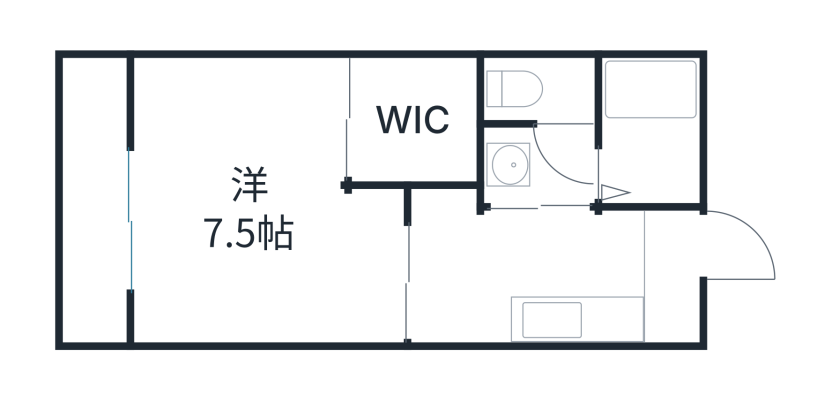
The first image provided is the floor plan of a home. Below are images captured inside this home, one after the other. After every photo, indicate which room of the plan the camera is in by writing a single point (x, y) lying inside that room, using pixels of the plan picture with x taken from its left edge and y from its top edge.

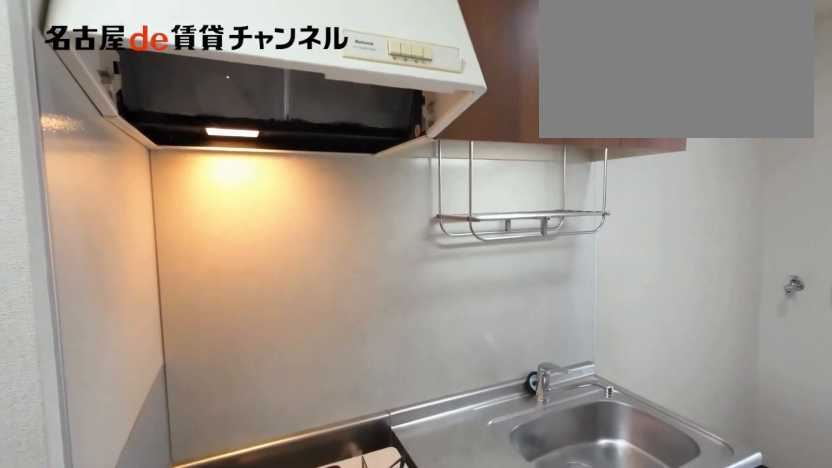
(574, 322)
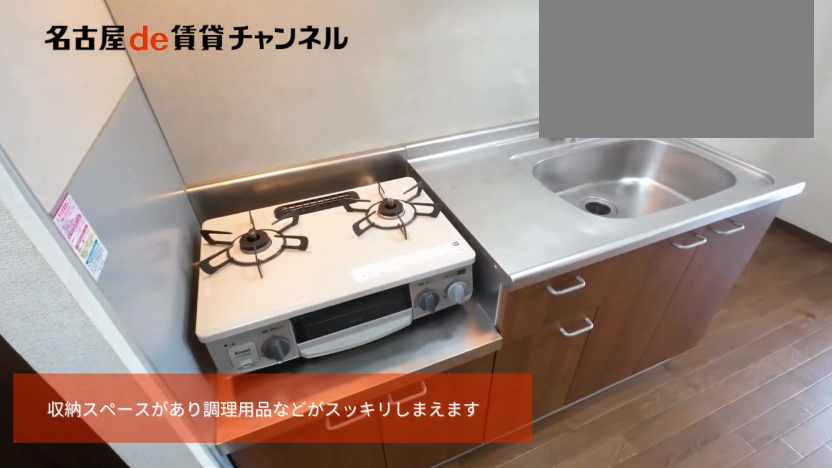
(574, 322)
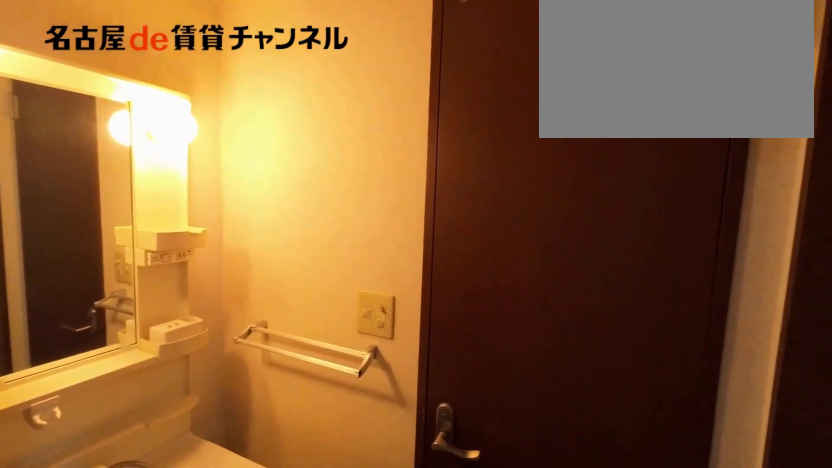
(542, 167)
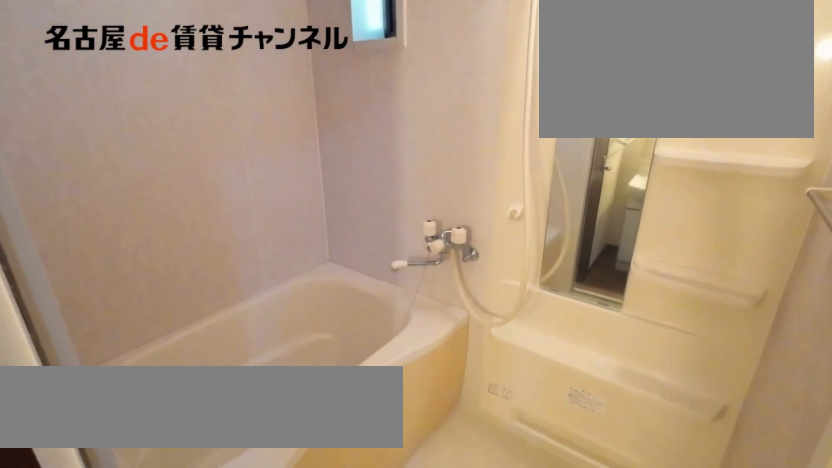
(652, 132)
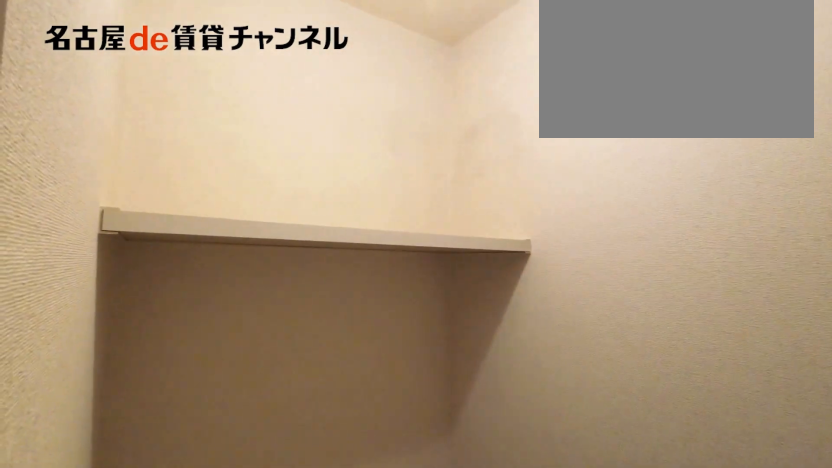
(543, 88)
